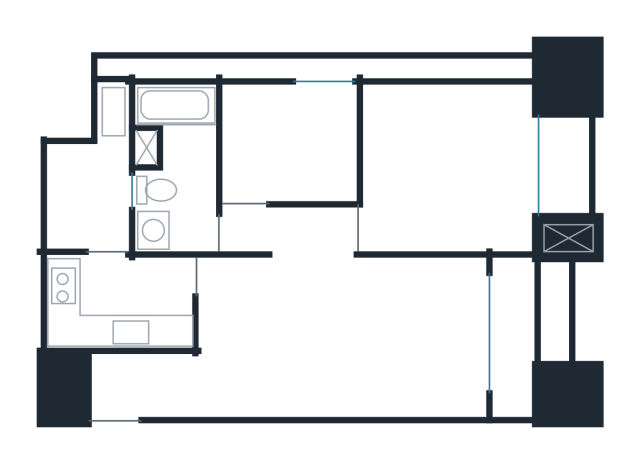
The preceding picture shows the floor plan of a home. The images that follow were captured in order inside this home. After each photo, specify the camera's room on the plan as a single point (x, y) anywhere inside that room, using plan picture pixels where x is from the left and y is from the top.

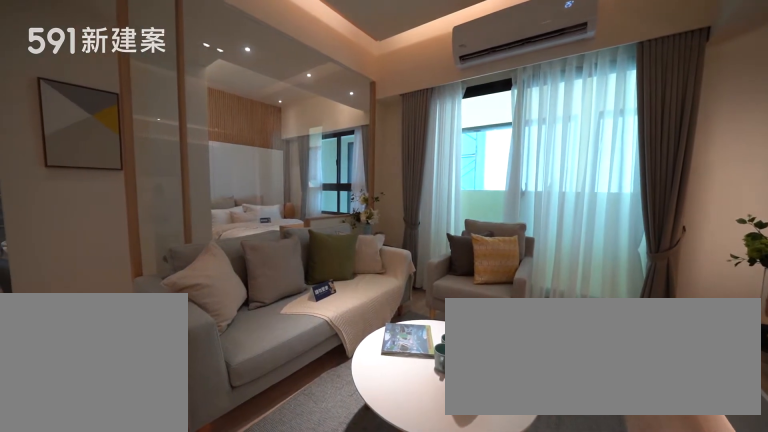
(441, 336)
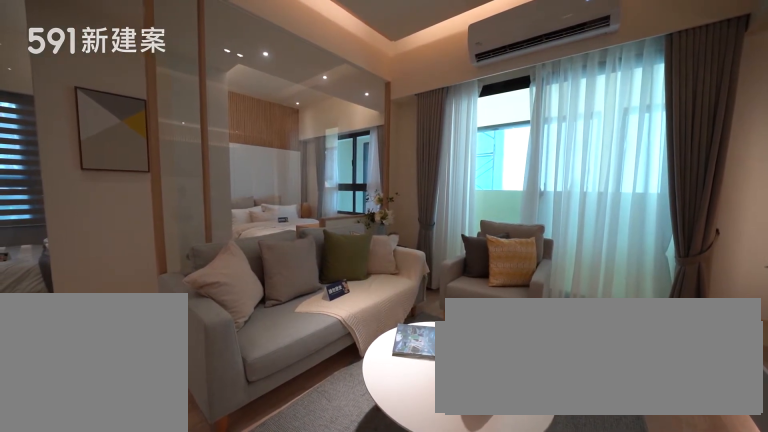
(441, 336)
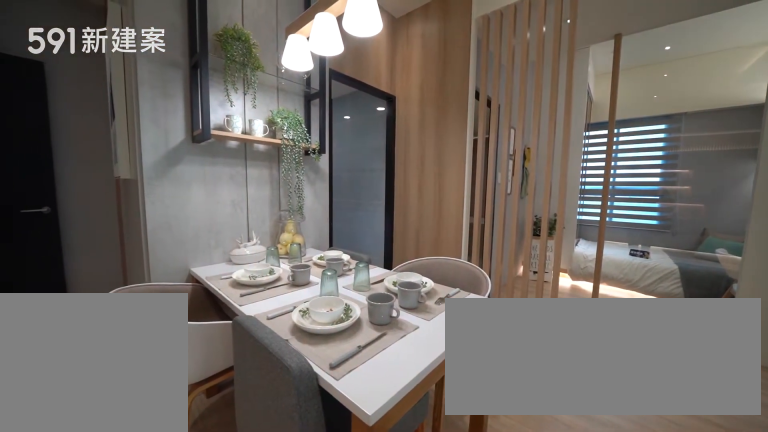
(245, 319)
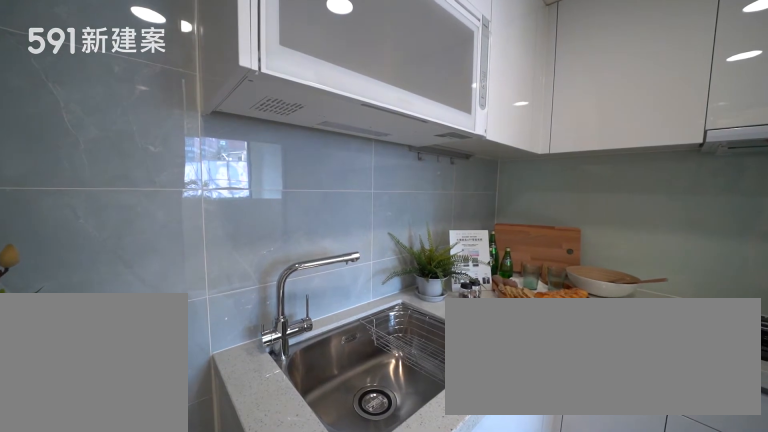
(118, 300)
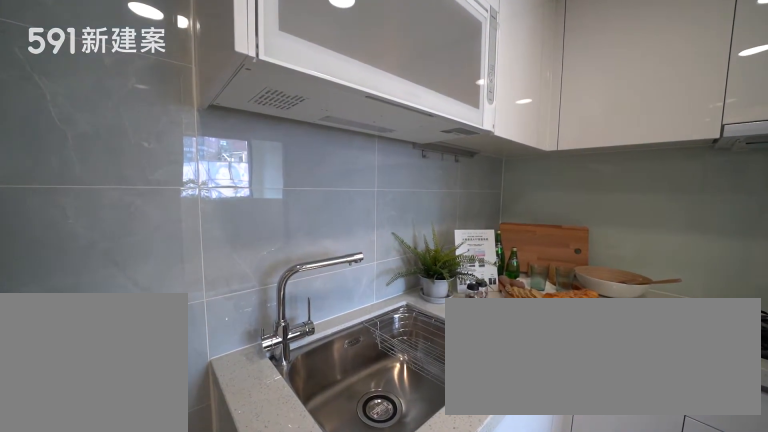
(118, 300)
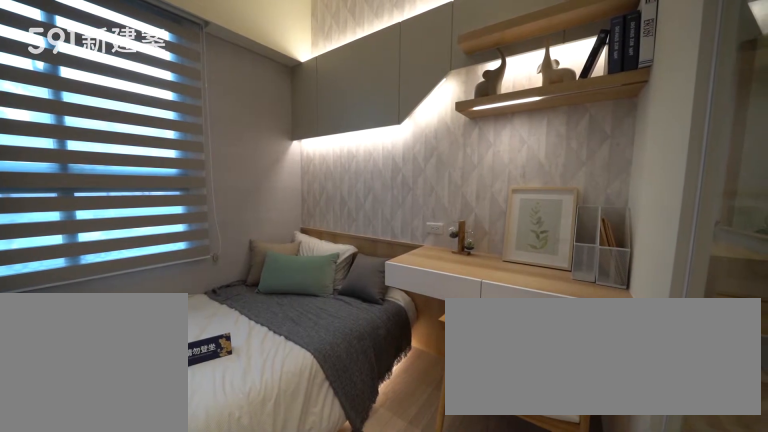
(289, 139)
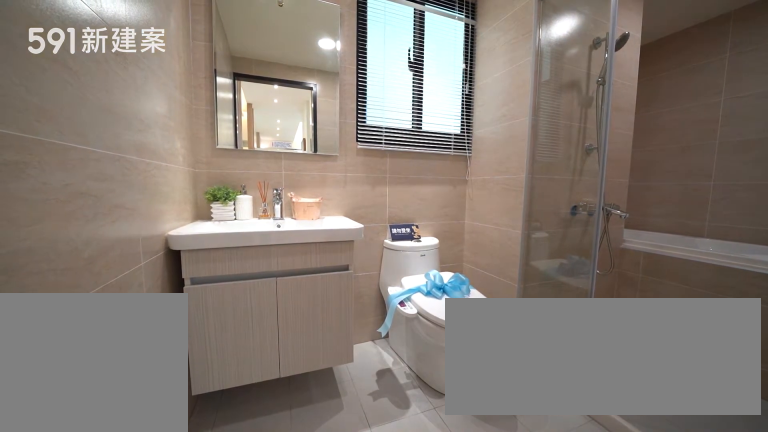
(176, 162)
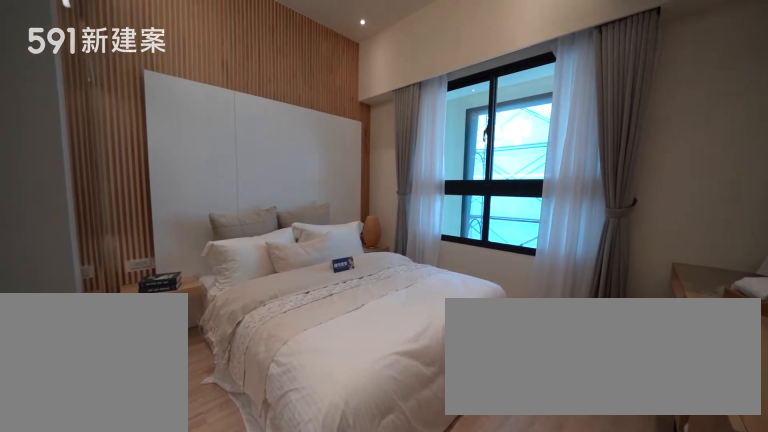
(453, 165)
